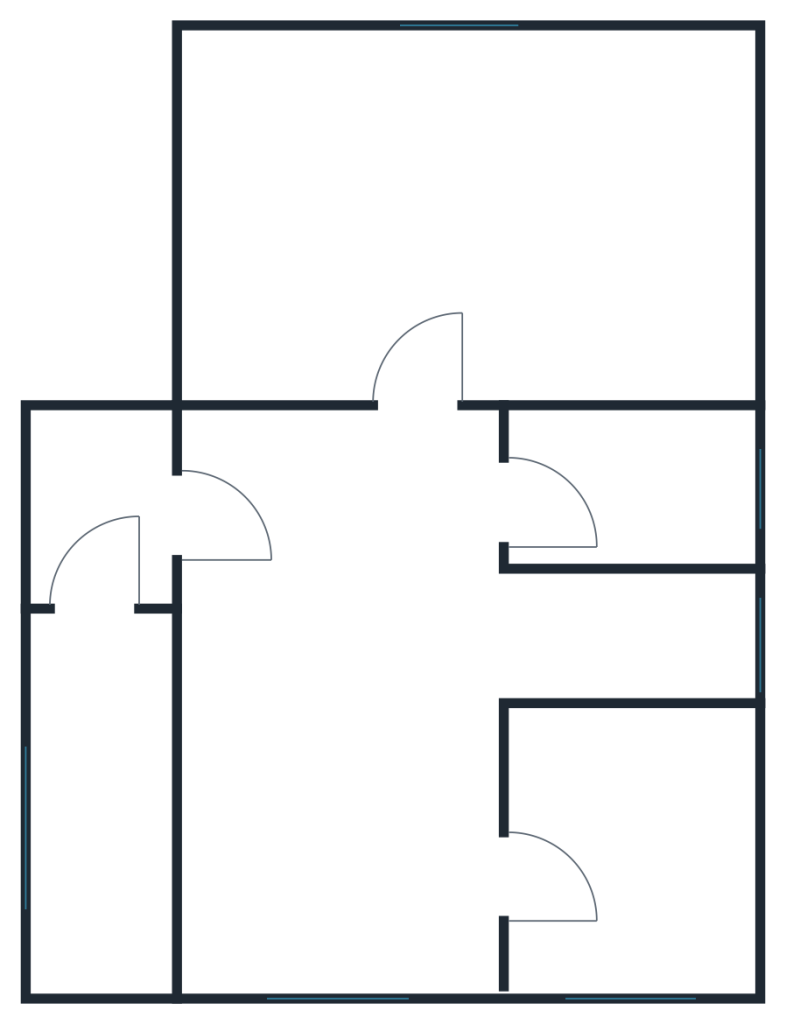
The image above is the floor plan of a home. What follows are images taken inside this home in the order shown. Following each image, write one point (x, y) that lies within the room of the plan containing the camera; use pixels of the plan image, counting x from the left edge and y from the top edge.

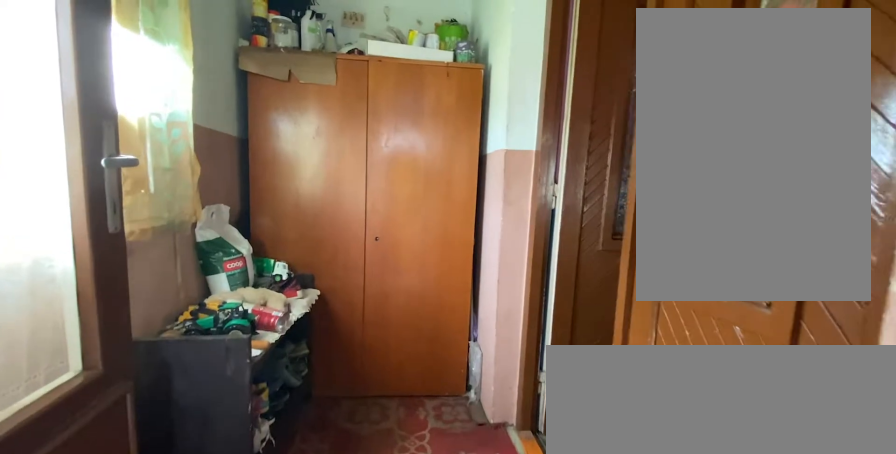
(109, 516)
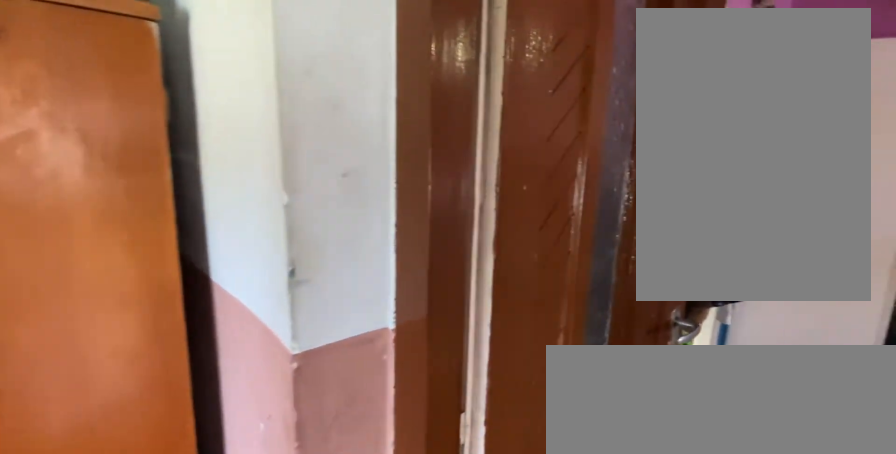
(107, 516)
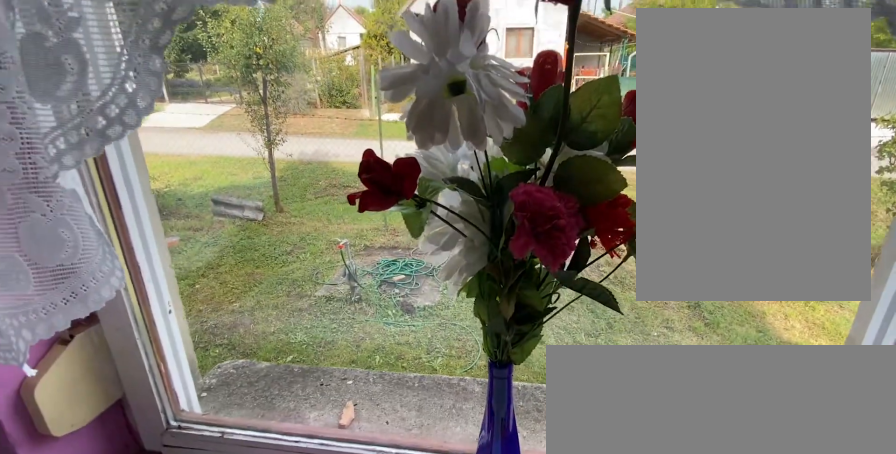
(349, 732)
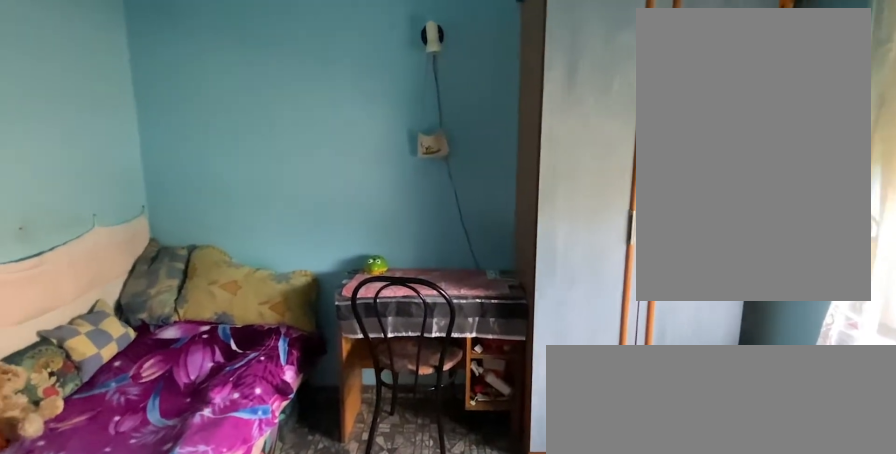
(628, 858)
